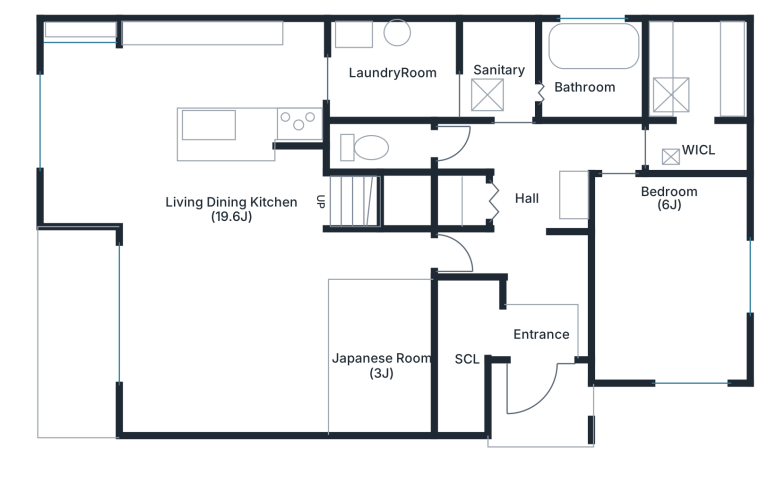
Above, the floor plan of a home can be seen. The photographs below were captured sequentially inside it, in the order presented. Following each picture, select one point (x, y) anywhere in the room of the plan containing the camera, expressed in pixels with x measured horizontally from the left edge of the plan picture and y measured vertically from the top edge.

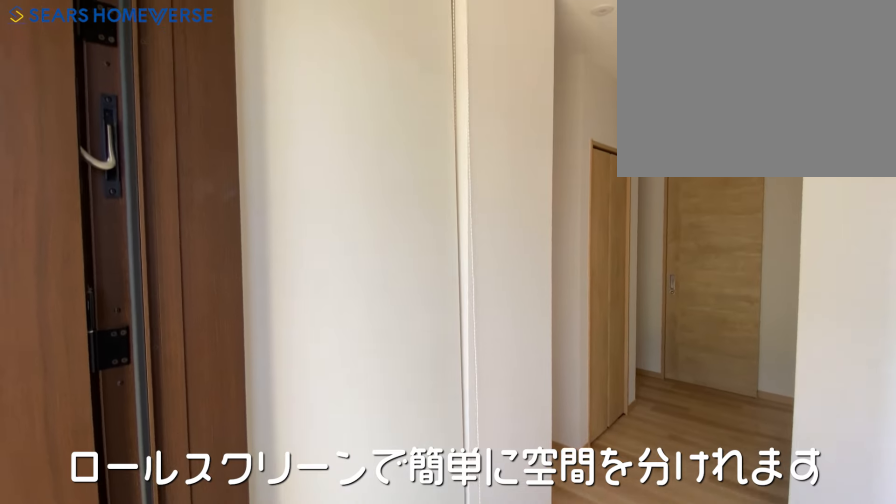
(468, 334)
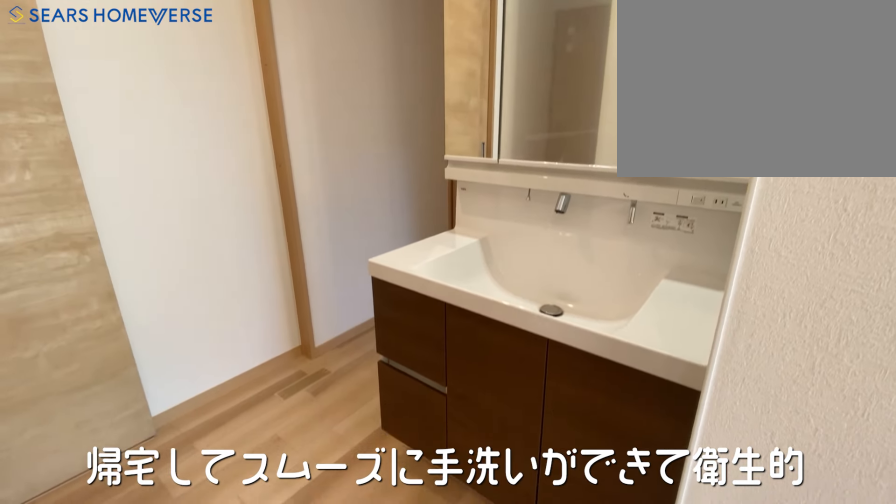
(526, 204)
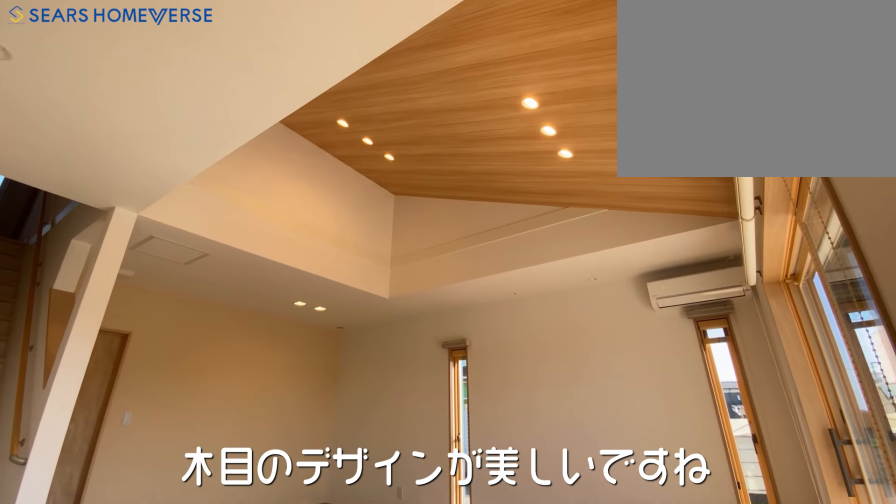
(208, 321)
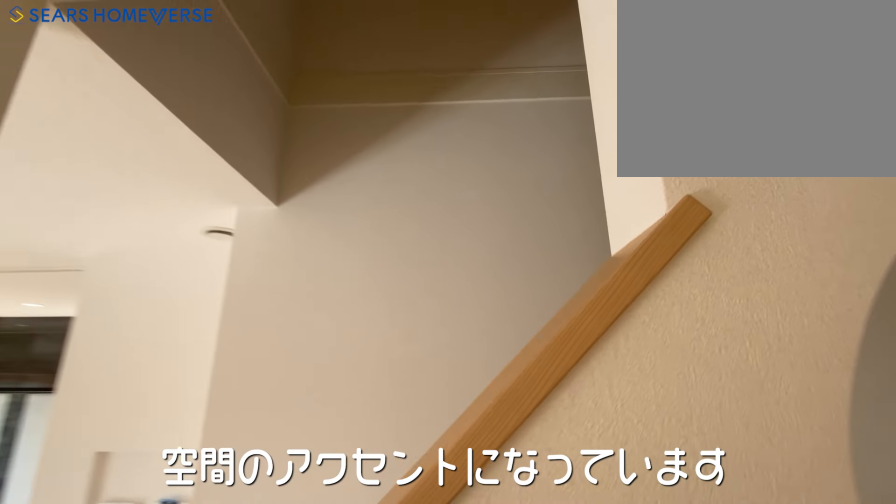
(208, 321)
